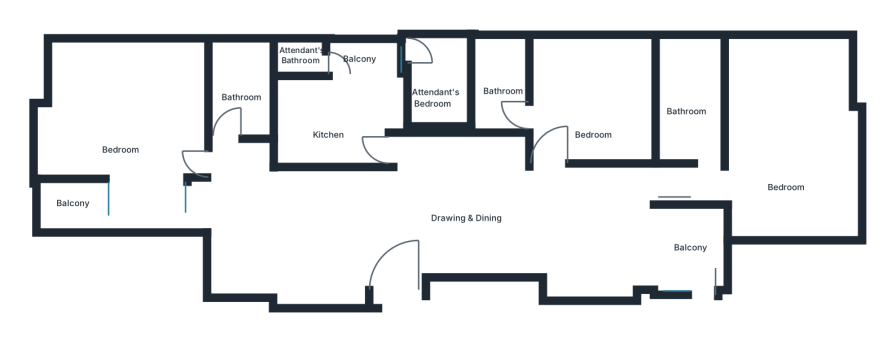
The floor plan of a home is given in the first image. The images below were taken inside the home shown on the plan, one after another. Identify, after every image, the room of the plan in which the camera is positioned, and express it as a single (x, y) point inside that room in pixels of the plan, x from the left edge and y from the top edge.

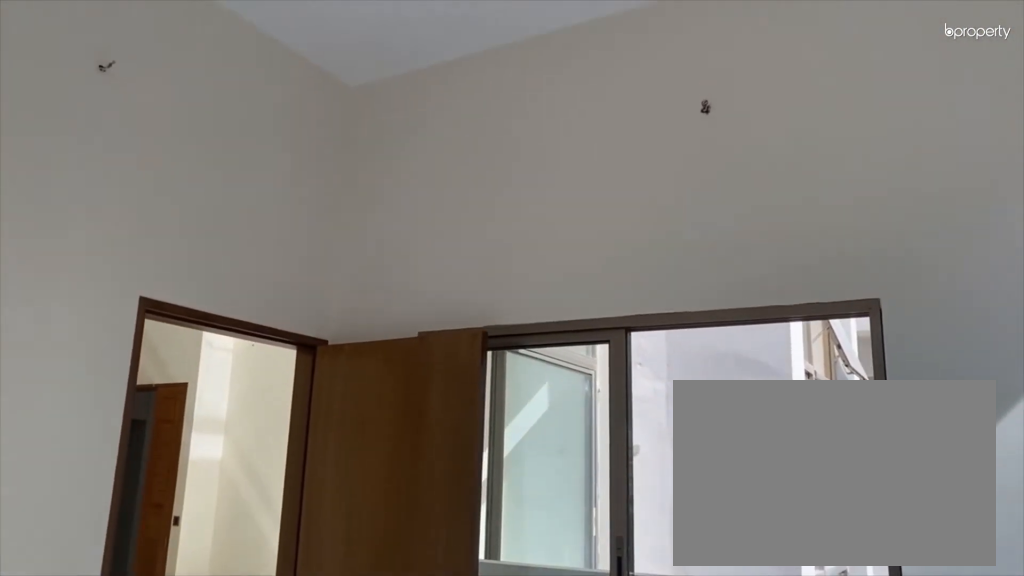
(120, 123)
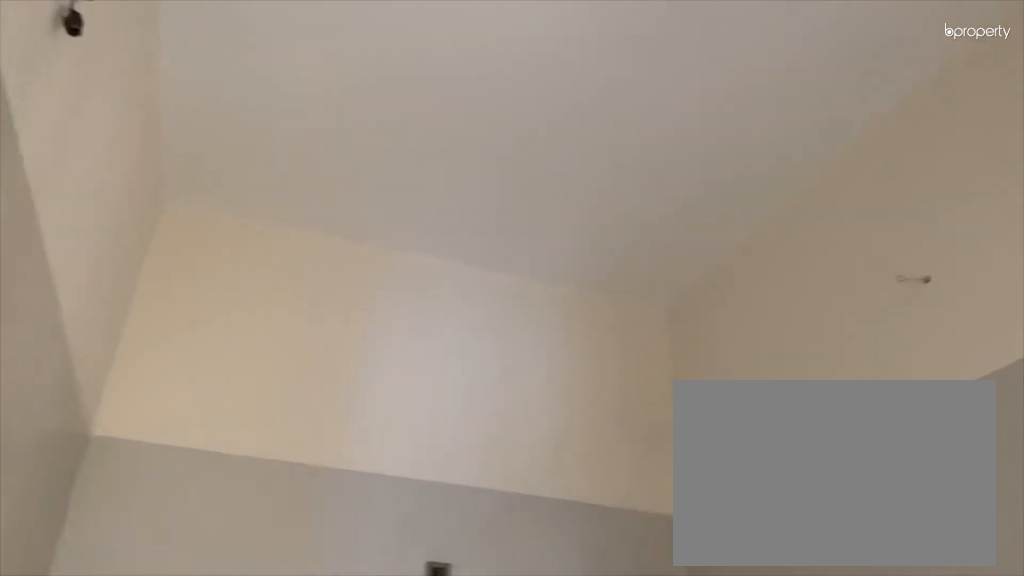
(330, 113)
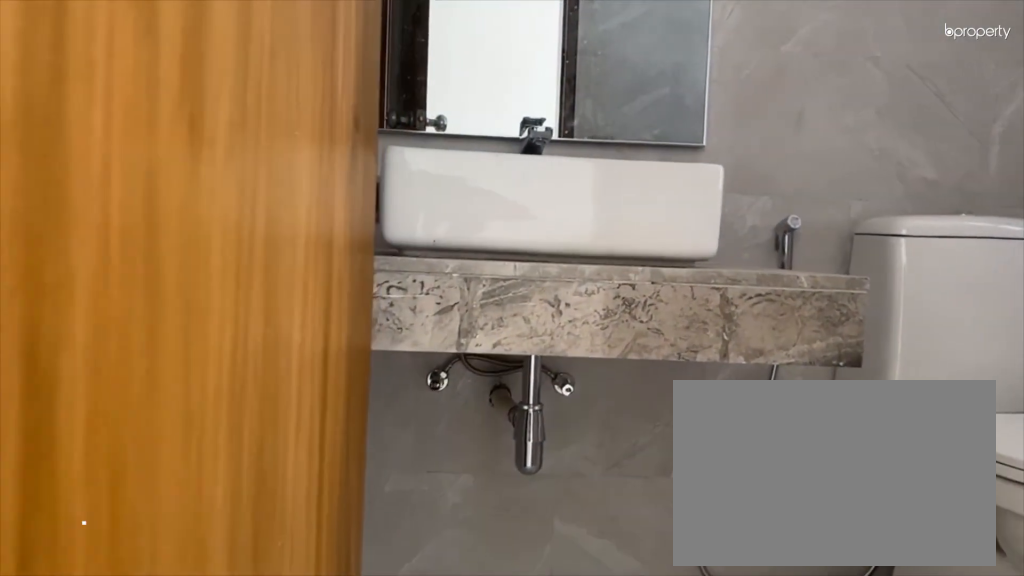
(503, 82)
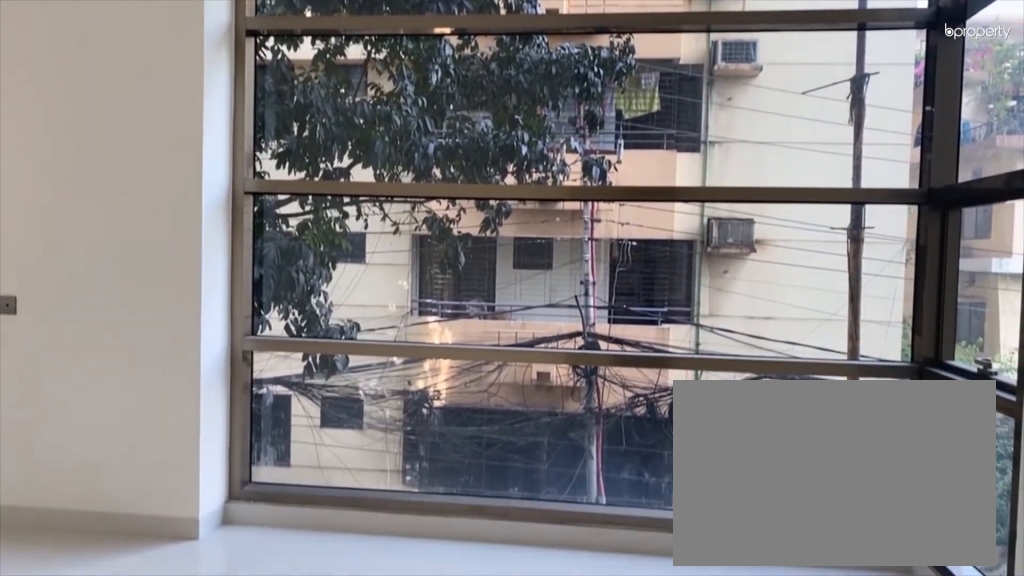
(784, 133)
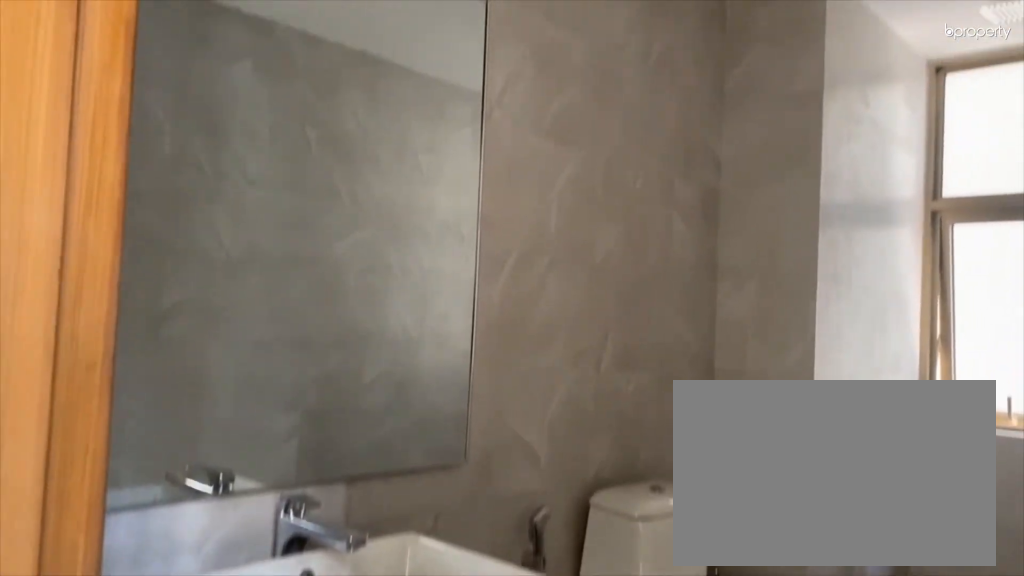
(689, 82)
